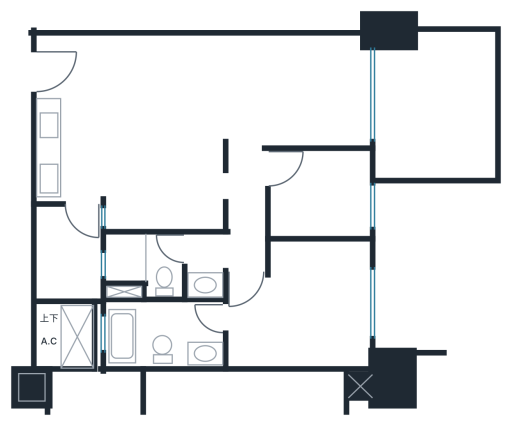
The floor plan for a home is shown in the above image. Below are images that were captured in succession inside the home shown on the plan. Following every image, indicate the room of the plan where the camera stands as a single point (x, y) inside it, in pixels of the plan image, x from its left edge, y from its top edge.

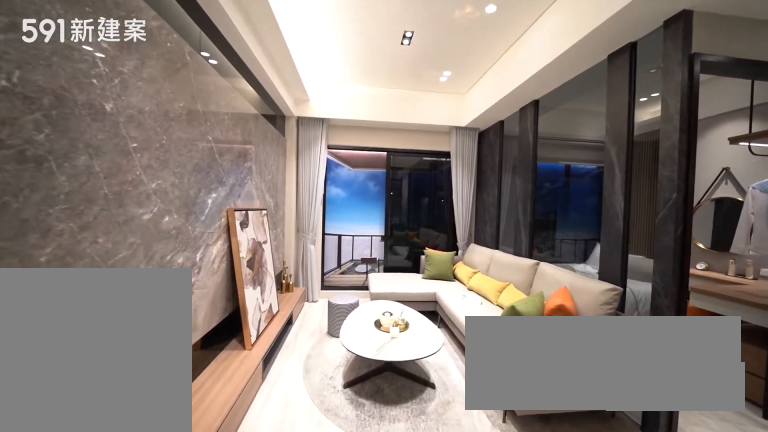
(304, 91)
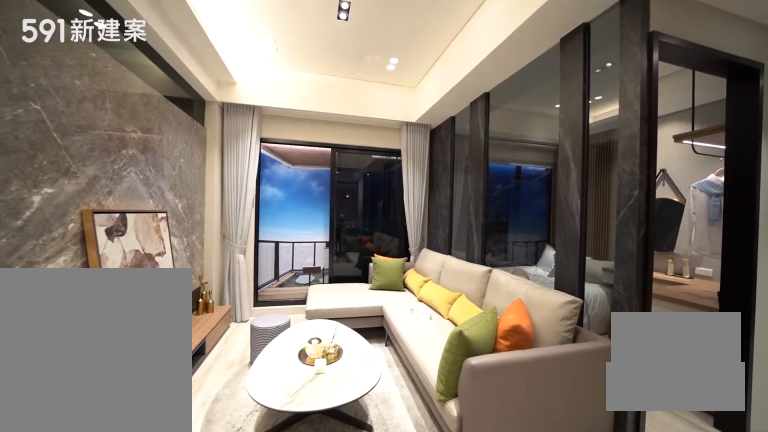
(304, 91)
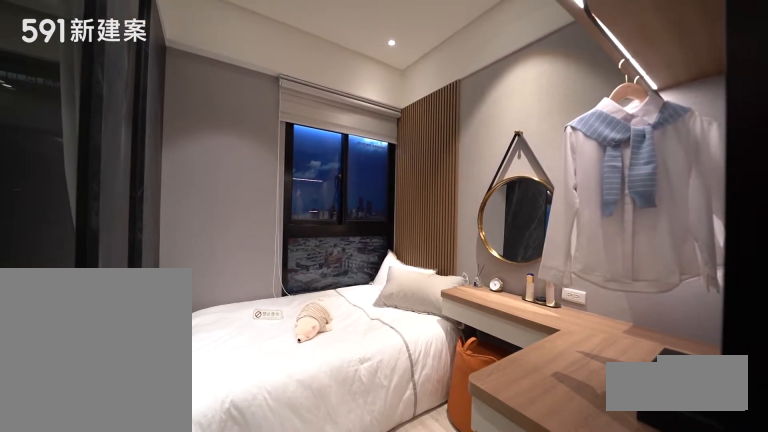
(324, 196)
